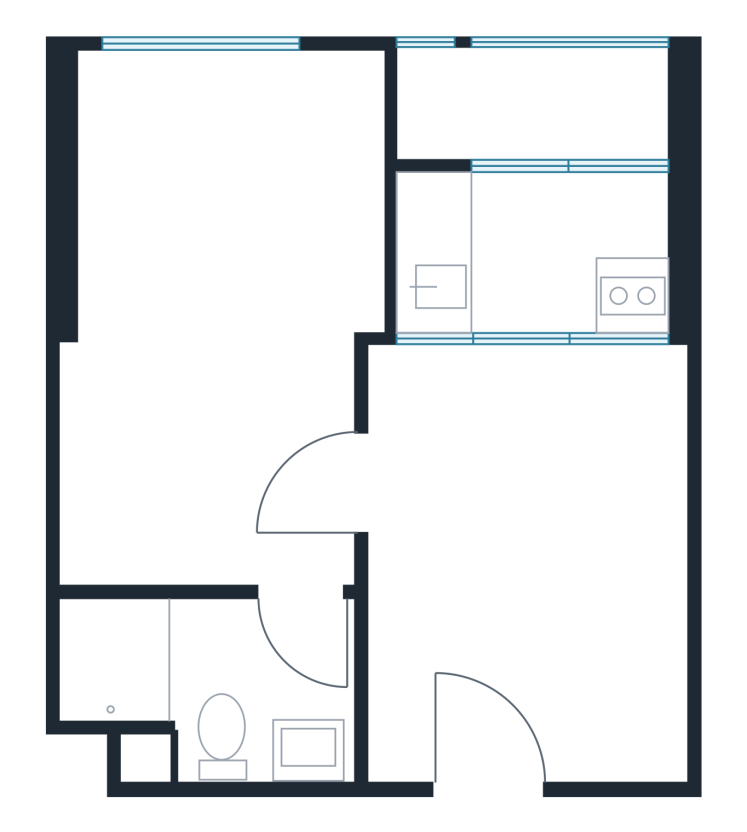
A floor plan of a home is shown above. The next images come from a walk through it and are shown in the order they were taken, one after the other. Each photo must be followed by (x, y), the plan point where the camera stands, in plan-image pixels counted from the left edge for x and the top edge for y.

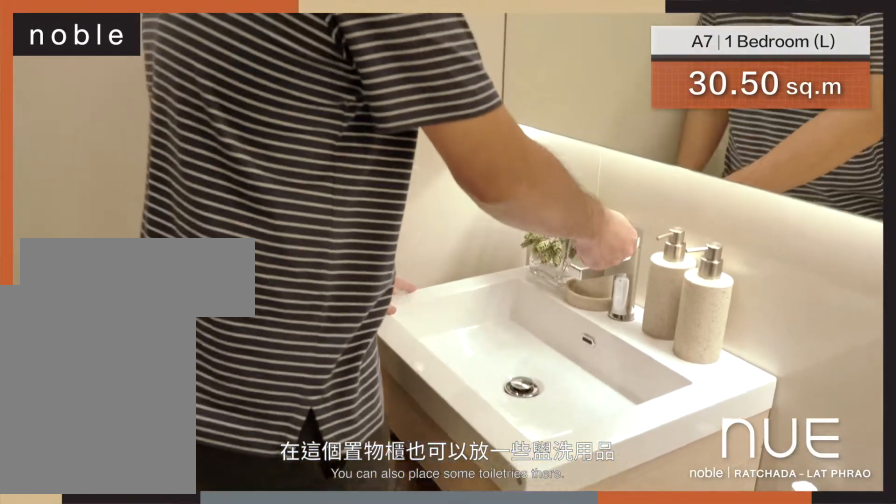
(318, 595)
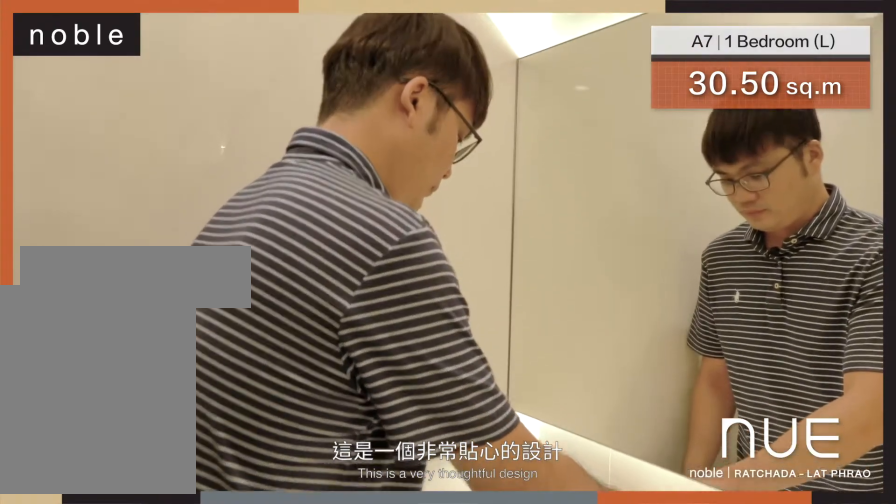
(318, 595)
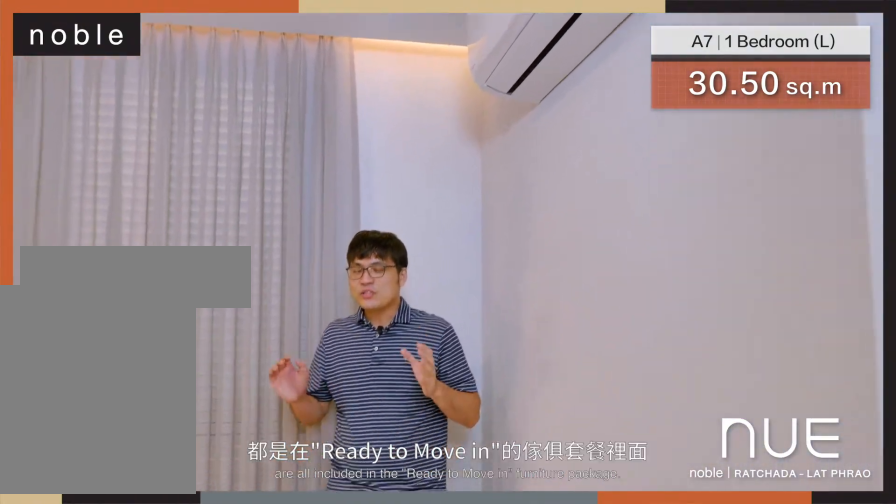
(304, 410)
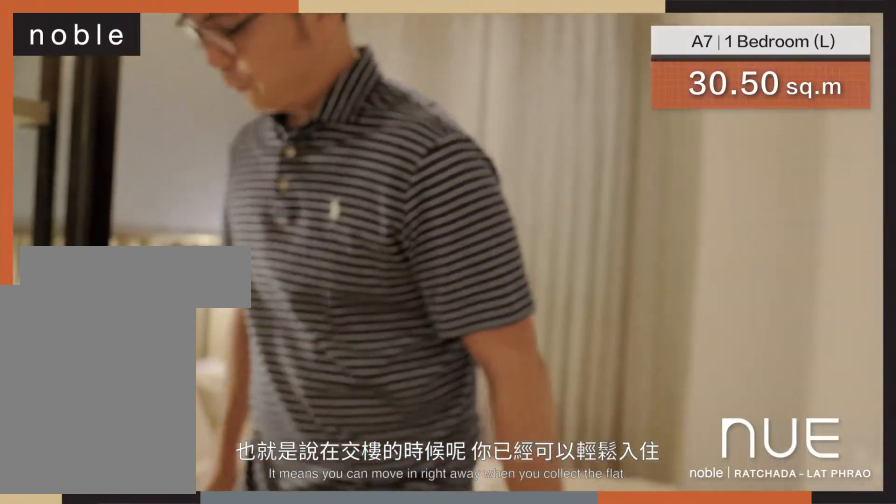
(310, 423)
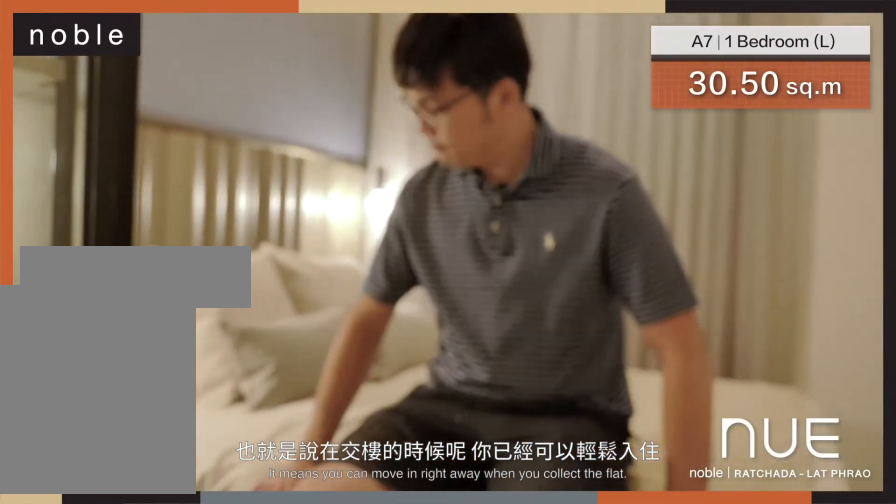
(310, 424)
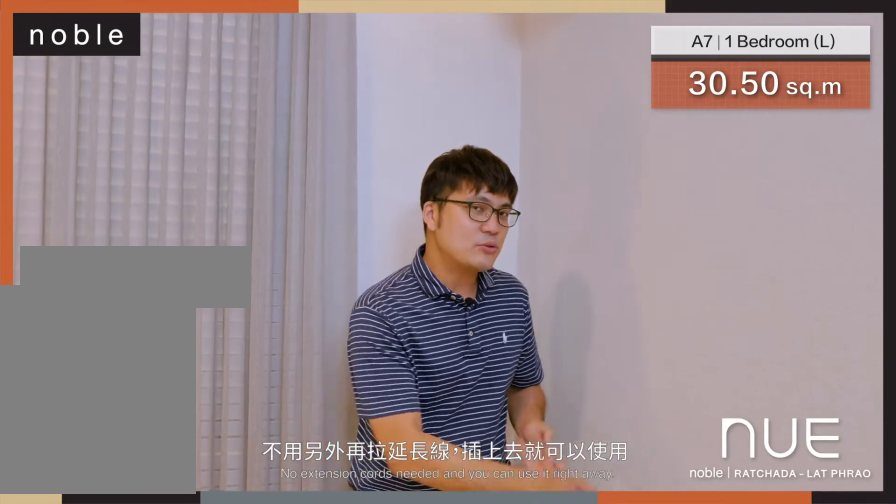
(310, 421)
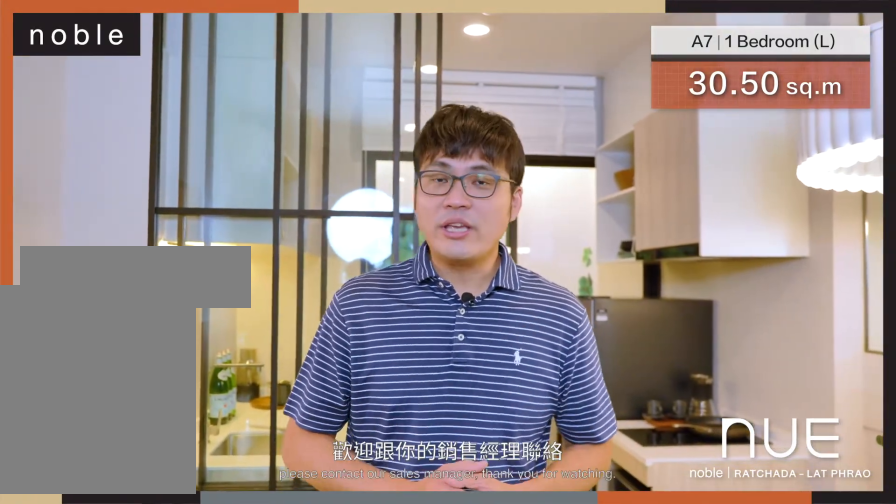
(464, 493)
